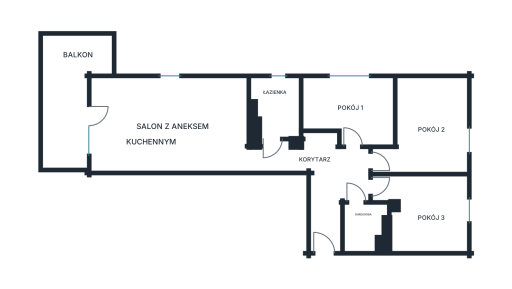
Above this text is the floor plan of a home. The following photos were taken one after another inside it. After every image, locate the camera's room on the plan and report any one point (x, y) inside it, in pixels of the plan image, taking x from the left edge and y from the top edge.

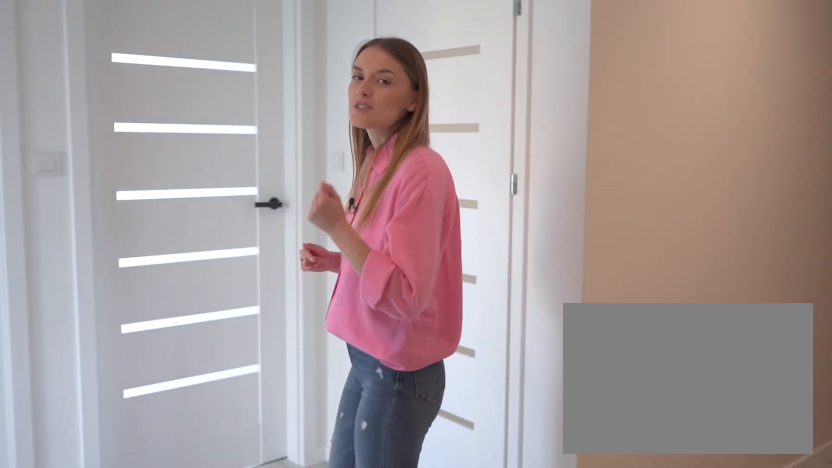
(321, 176)
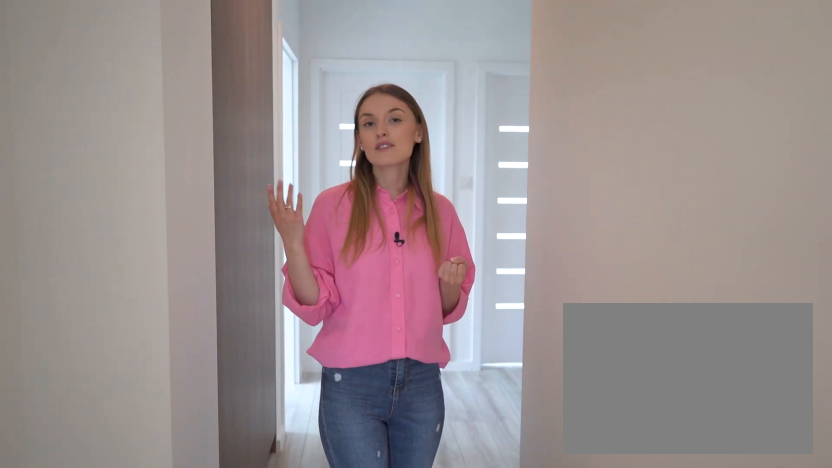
(321, 176)
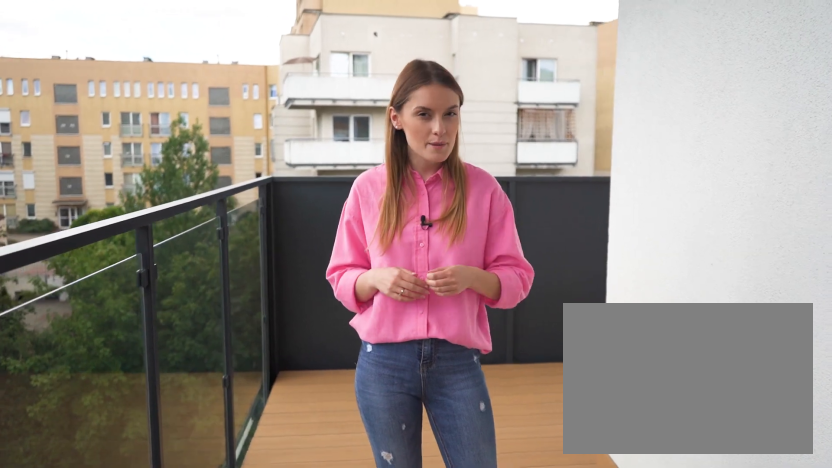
(71, 96)
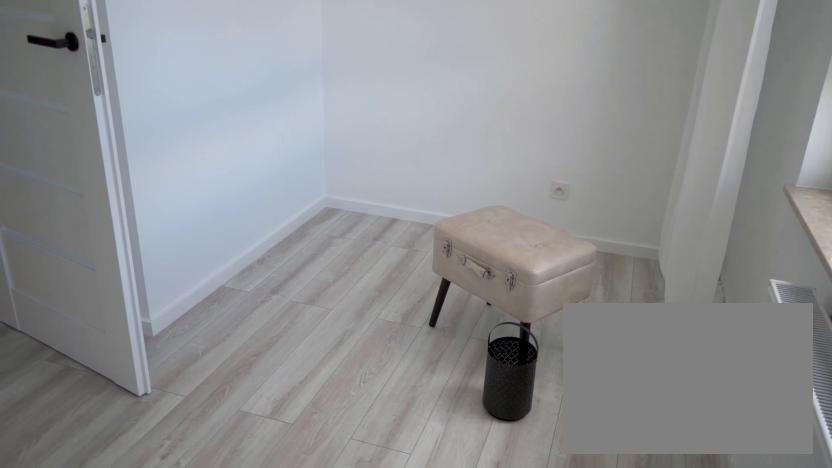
(351, 107)
